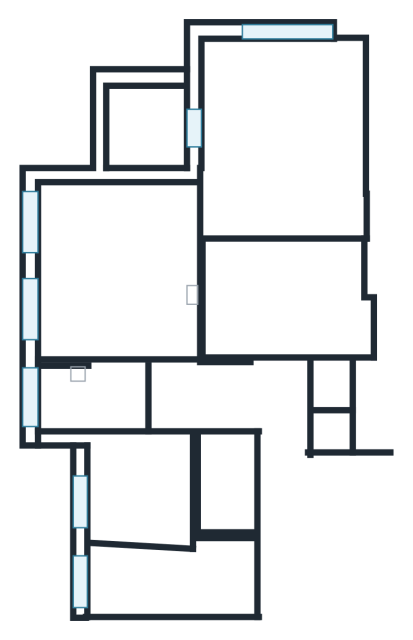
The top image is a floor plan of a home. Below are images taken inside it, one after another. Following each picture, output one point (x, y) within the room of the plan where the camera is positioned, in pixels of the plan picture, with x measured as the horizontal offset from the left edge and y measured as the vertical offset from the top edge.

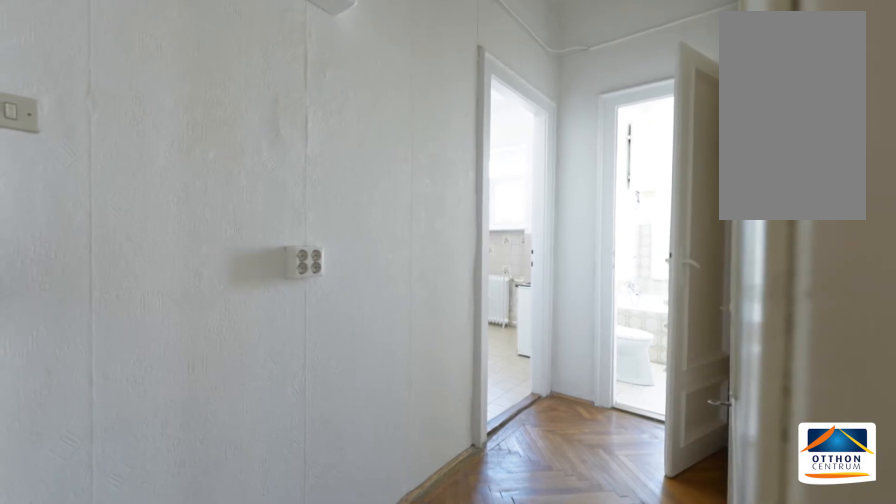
(267, 397)
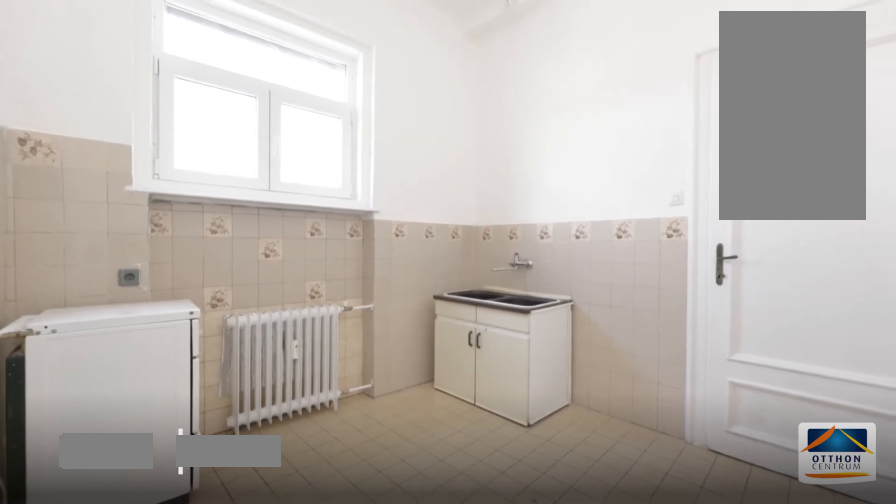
(157, 493)
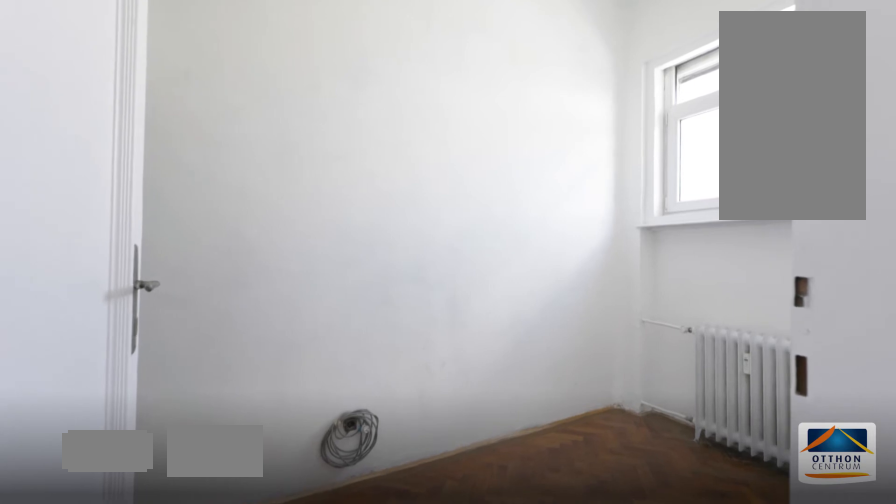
(157, 577)
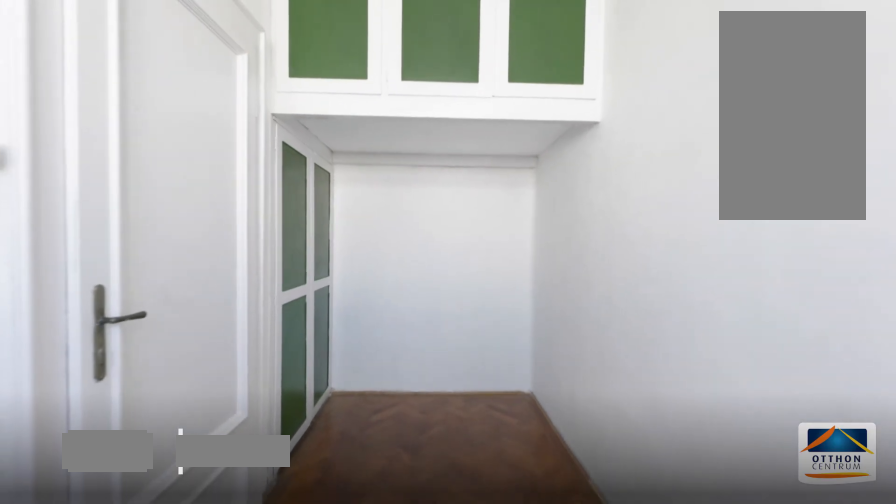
(157, 577)
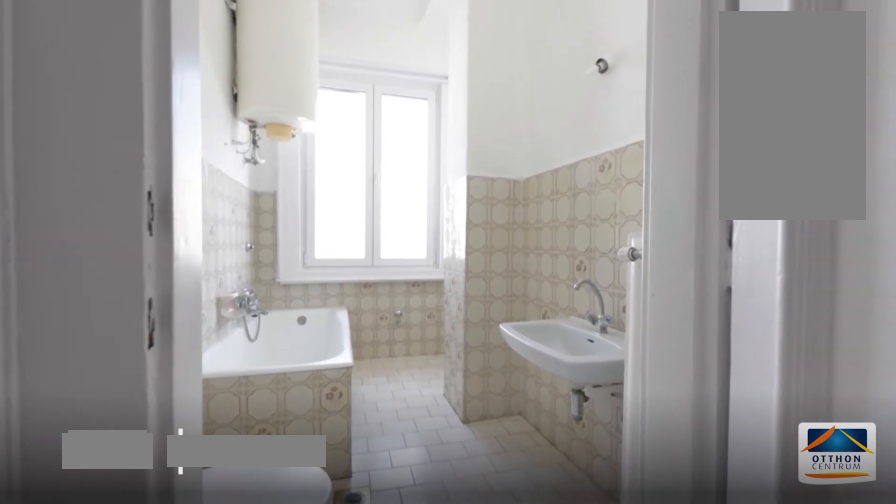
(95, 400)
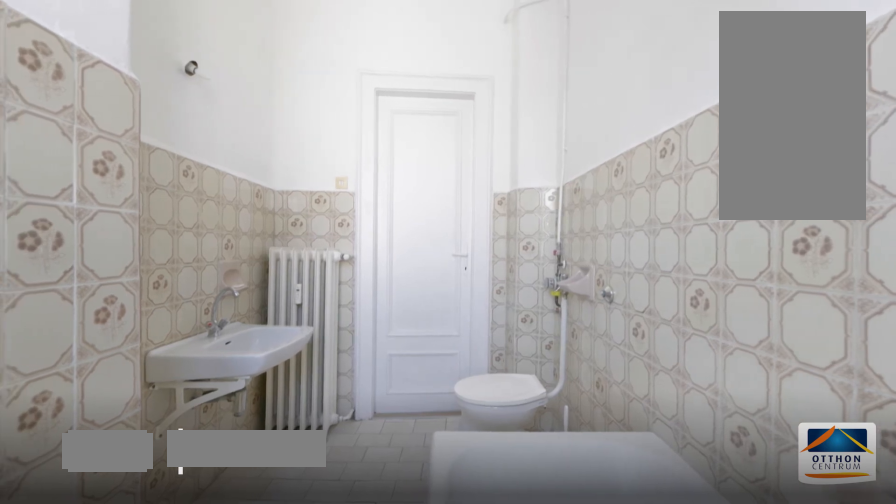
(95, 400)
